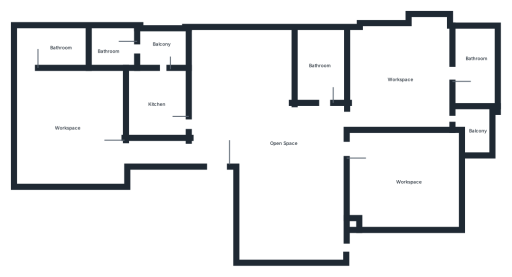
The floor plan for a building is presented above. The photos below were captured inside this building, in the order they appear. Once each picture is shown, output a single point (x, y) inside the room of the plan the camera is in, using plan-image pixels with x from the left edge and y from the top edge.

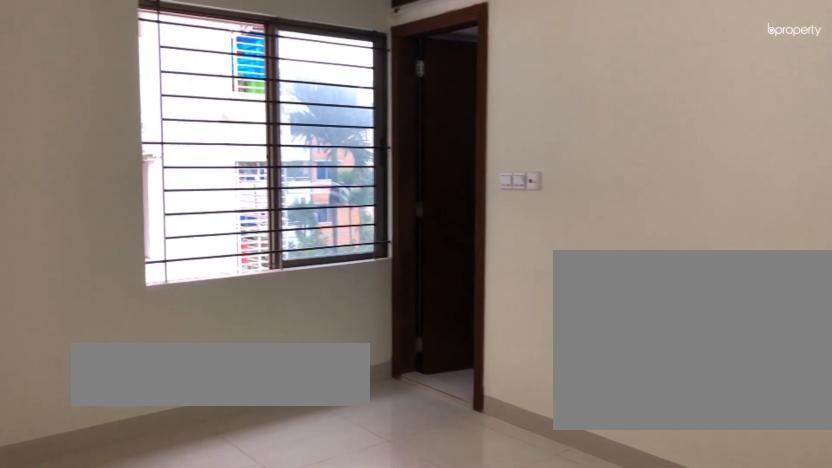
(70, 126)
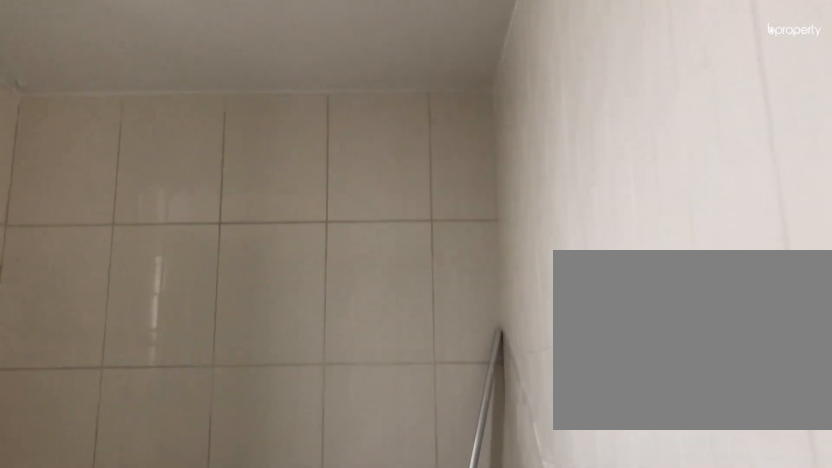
(52, 46)
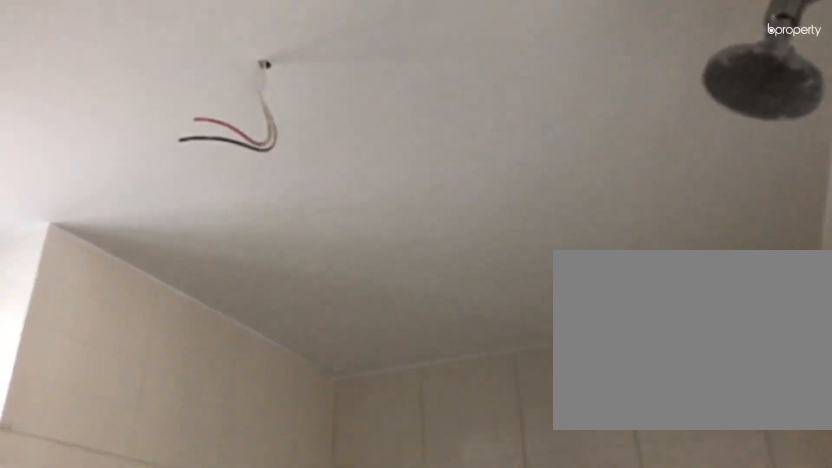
(52, 46)
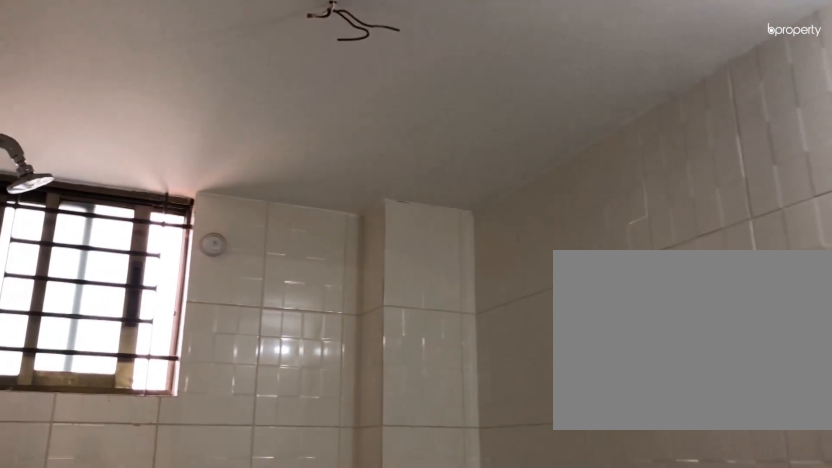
(322, 74)
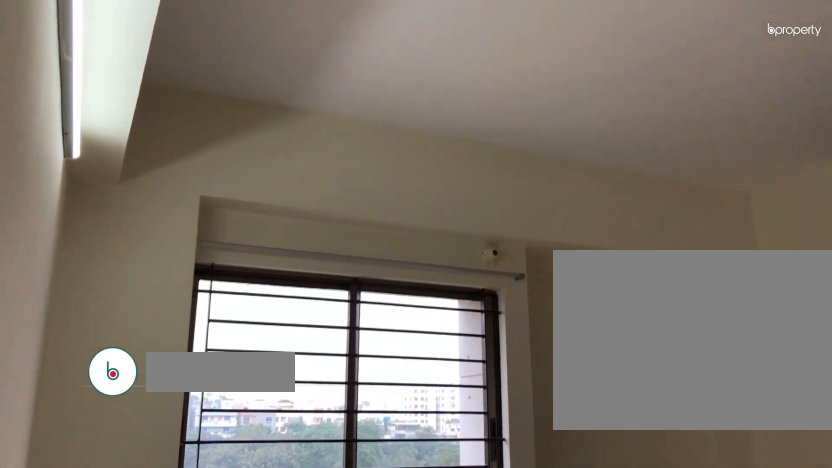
(396, 81)
